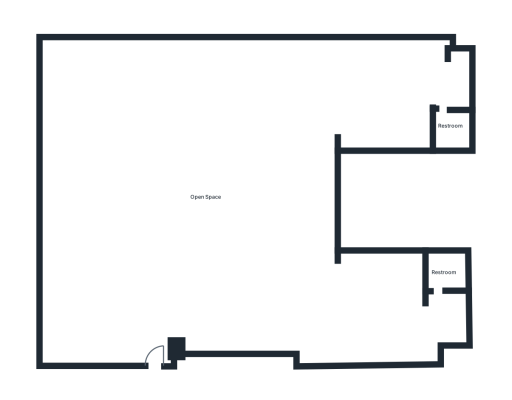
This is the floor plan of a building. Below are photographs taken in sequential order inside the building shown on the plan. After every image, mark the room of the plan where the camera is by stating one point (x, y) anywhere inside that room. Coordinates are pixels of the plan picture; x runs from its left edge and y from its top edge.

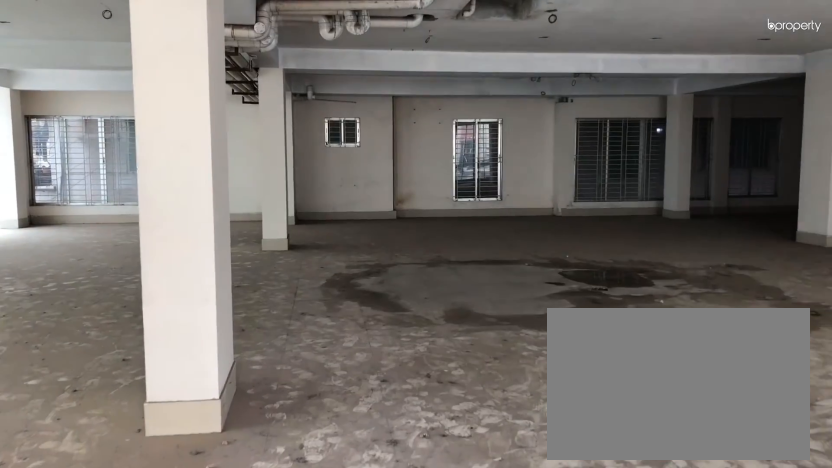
(157, 324)
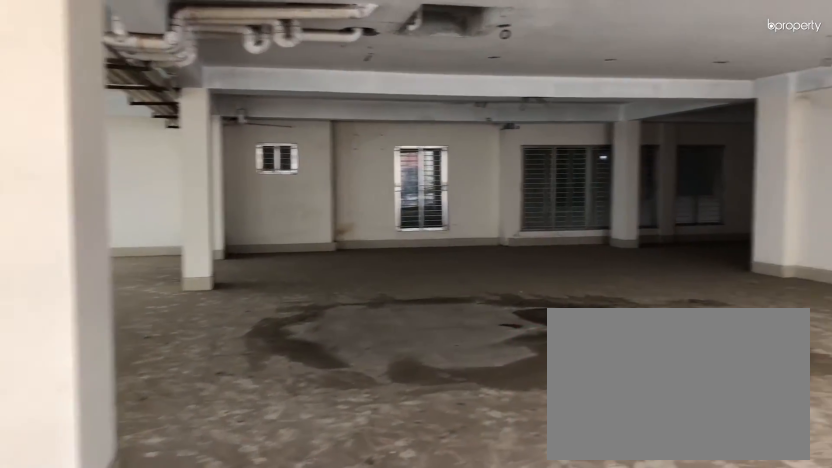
(157, 324)
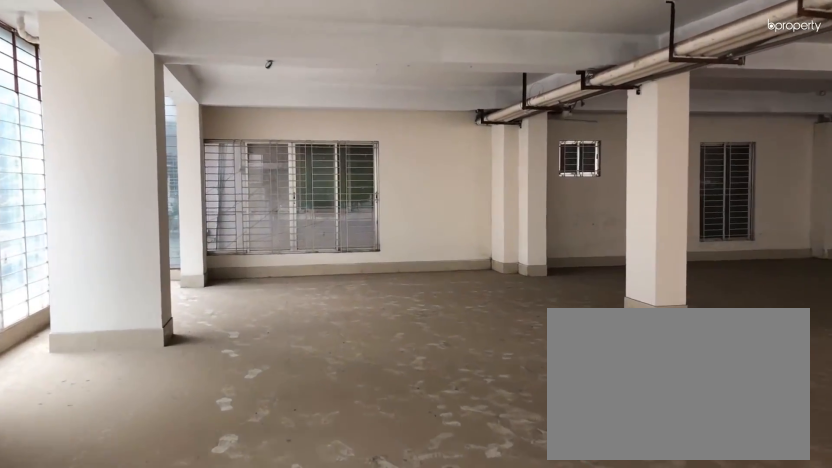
(207, 197)
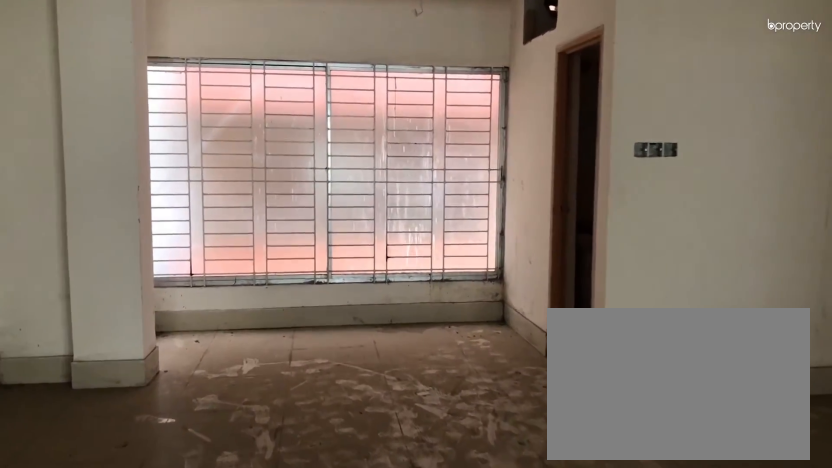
(354, 90)
